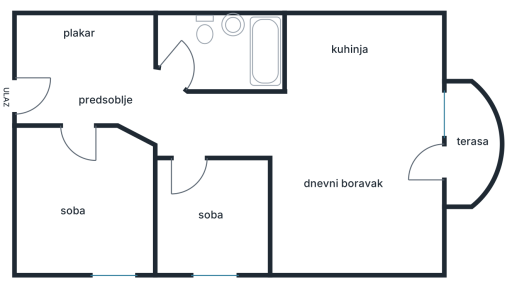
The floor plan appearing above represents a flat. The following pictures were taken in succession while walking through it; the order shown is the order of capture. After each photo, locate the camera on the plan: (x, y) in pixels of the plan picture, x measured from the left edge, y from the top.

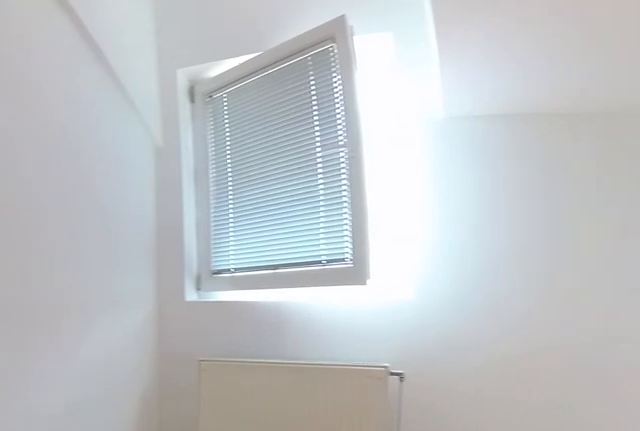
(88, 160)
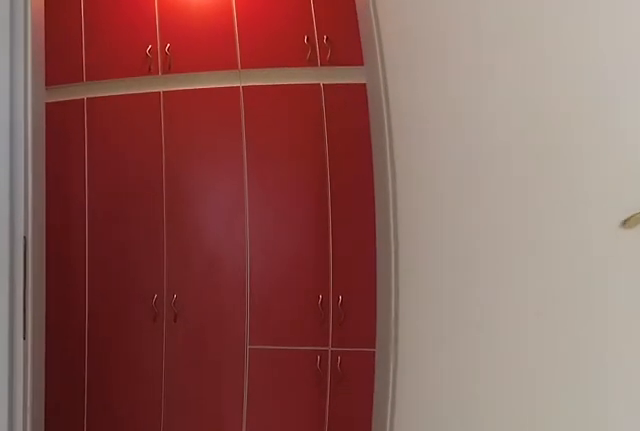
(88, 188)
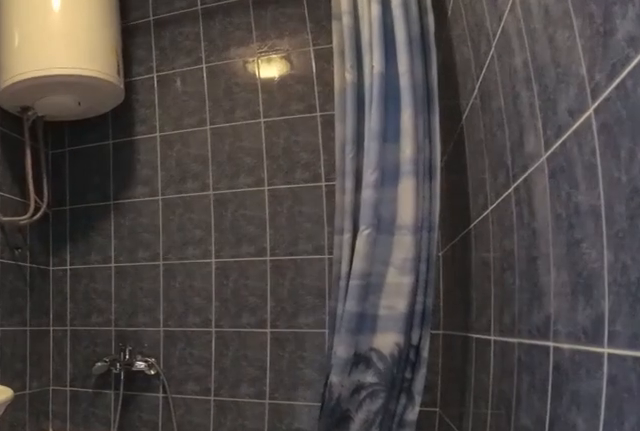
(167, 82)
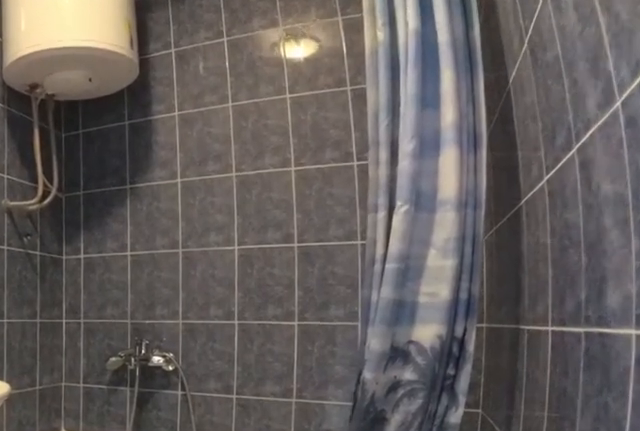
(175, 71)
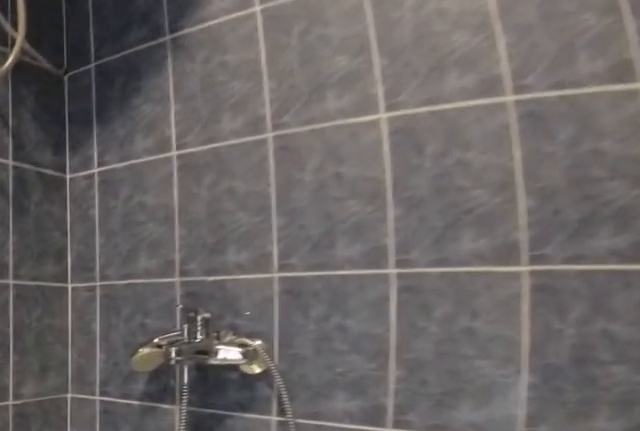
(216, 66)
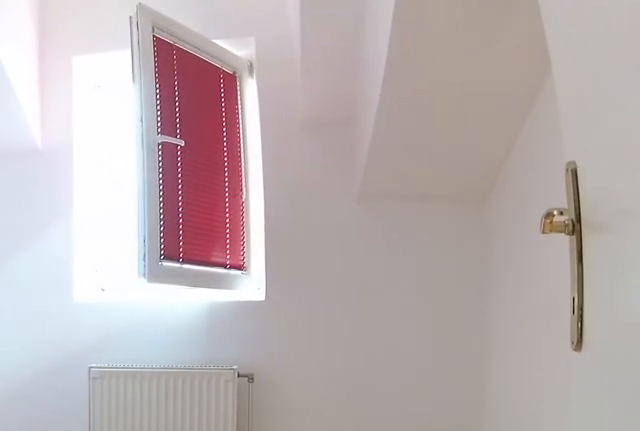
(186, 148)
